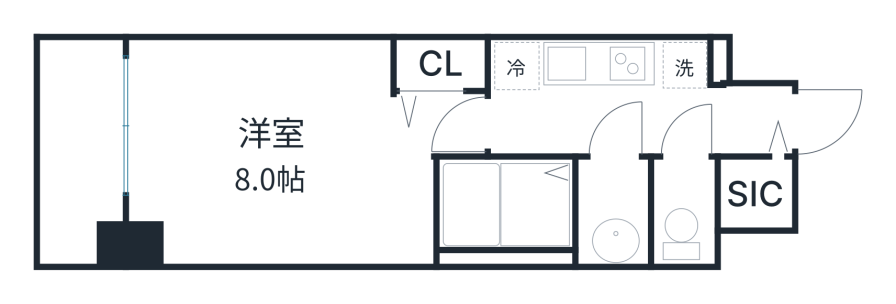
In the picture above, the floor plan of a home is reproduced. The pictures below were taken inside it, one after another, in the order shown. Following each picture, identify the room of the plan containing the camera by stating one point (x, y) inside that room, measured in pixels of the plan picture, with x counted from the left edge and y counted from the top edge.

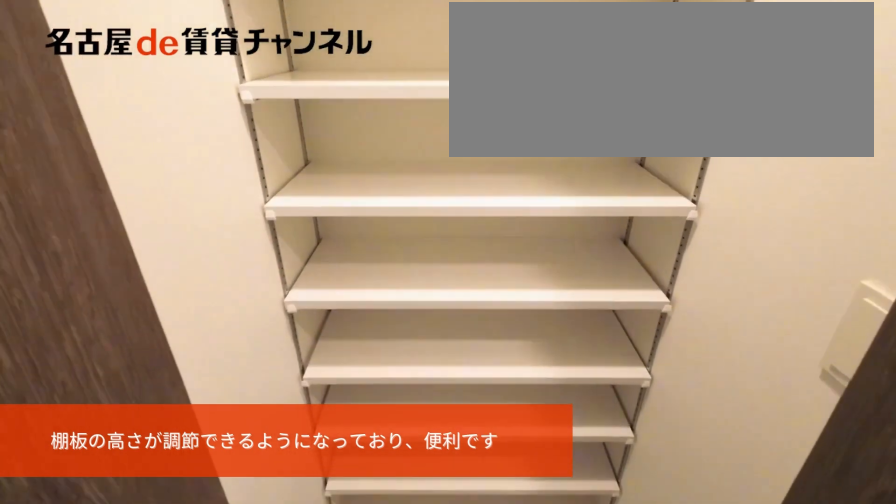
(754, 193)
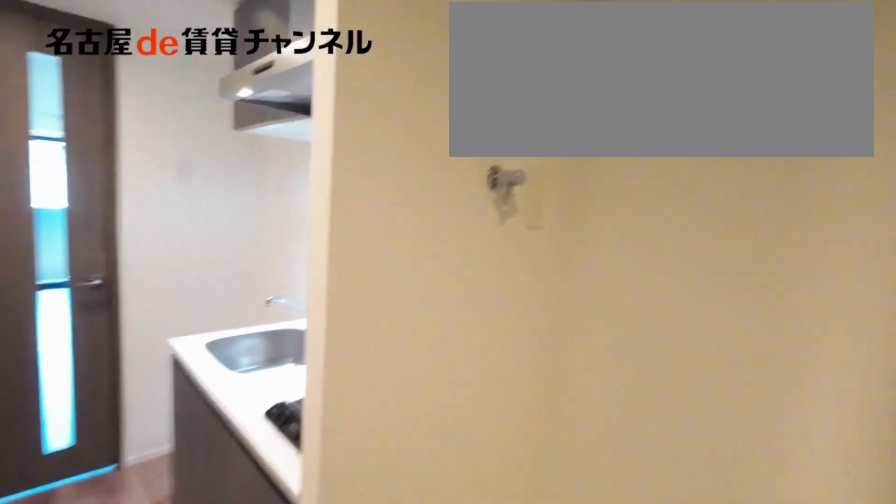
(608, 121)
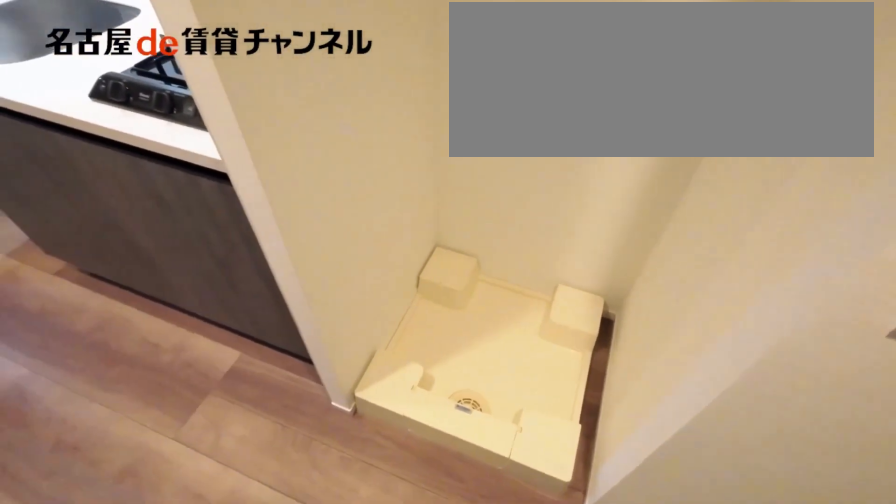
(693, 62)
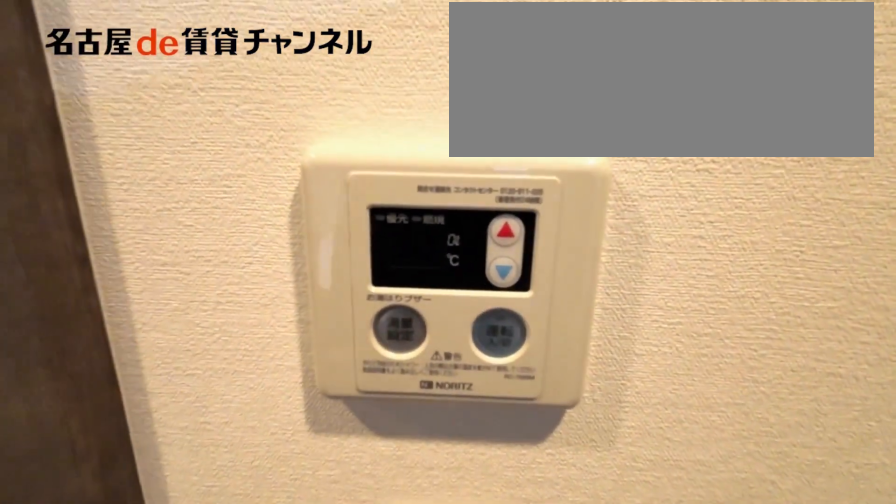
(602, 121)
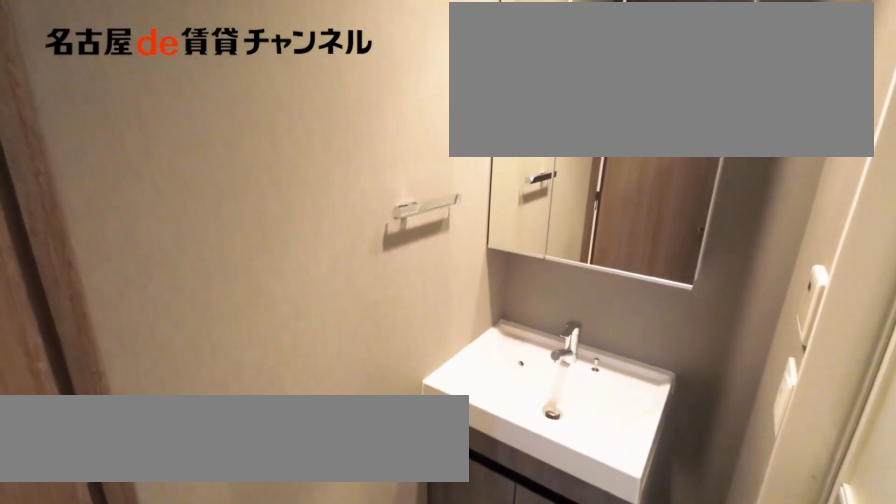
(612, 209)
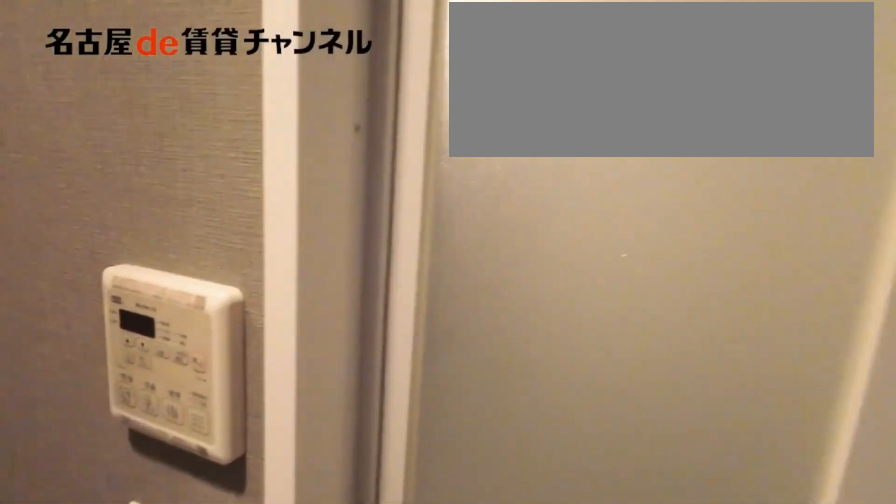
(612, 209)
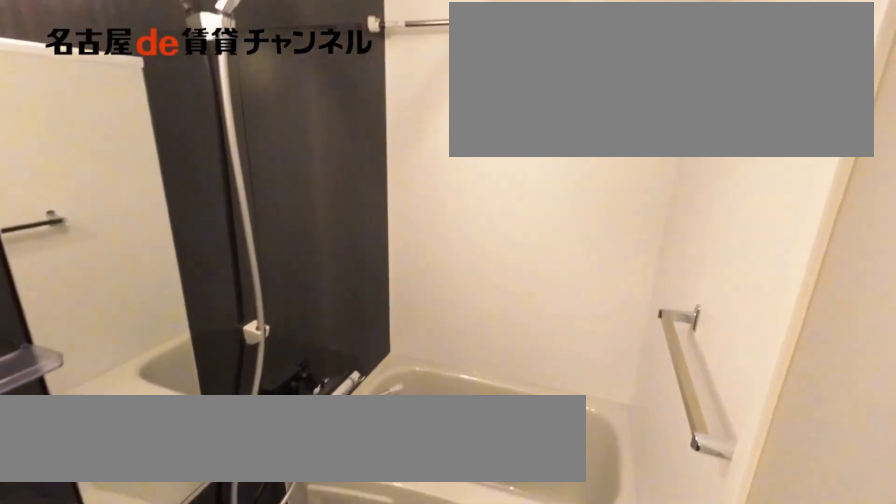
(508, 204)
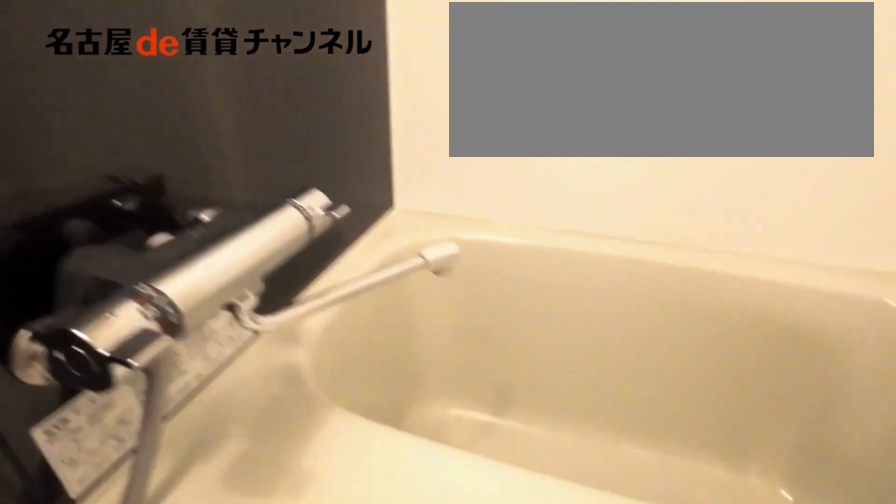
(508, 204)
